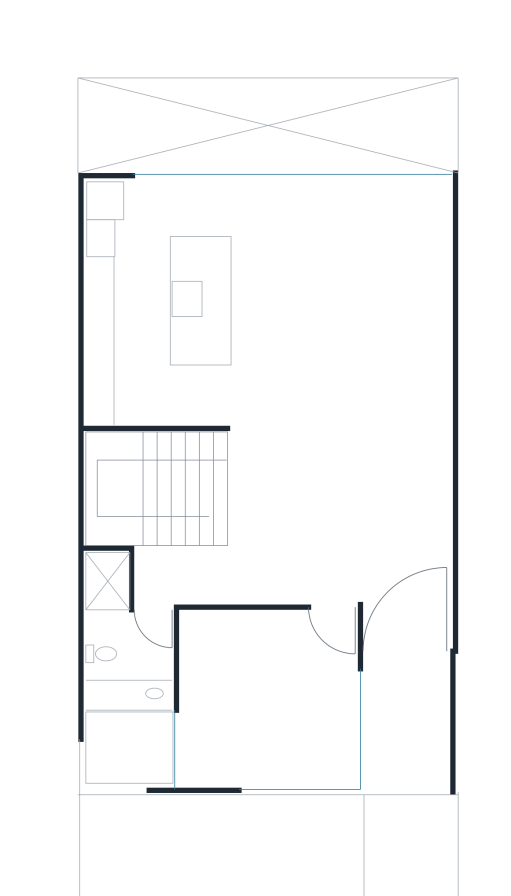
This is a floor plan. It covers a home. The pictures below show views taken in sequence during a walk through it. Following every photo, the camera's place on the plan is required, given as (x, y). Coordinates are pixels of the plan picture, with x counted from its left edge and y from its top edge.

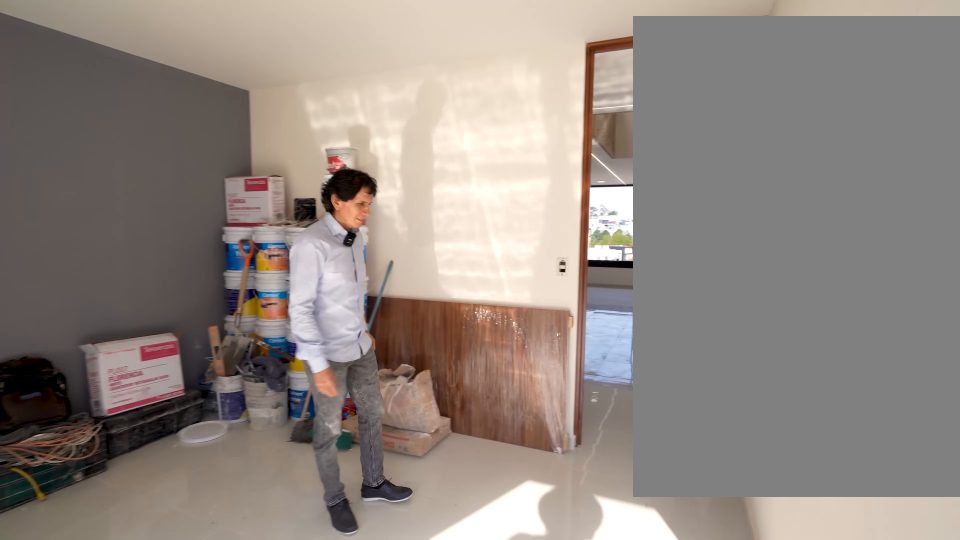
(332, 631)
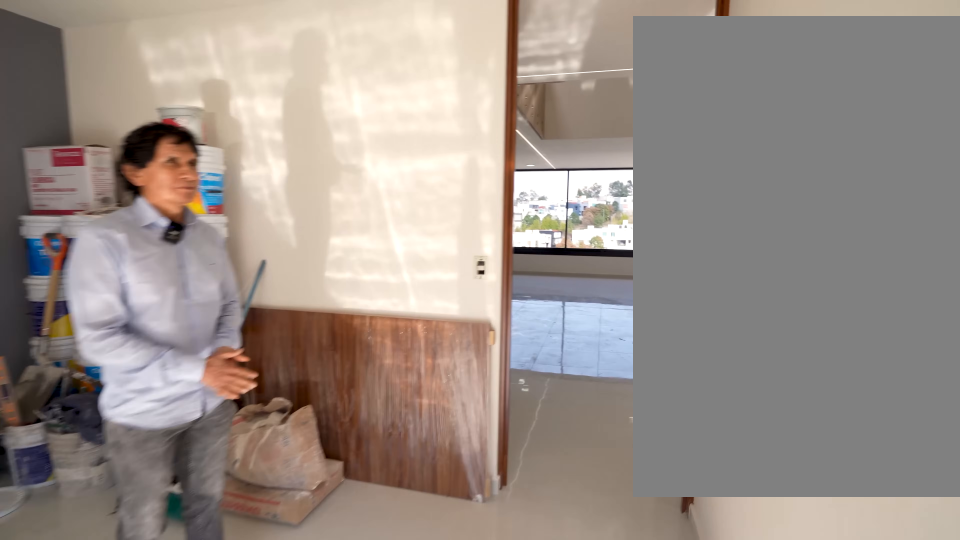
(335, 626)
